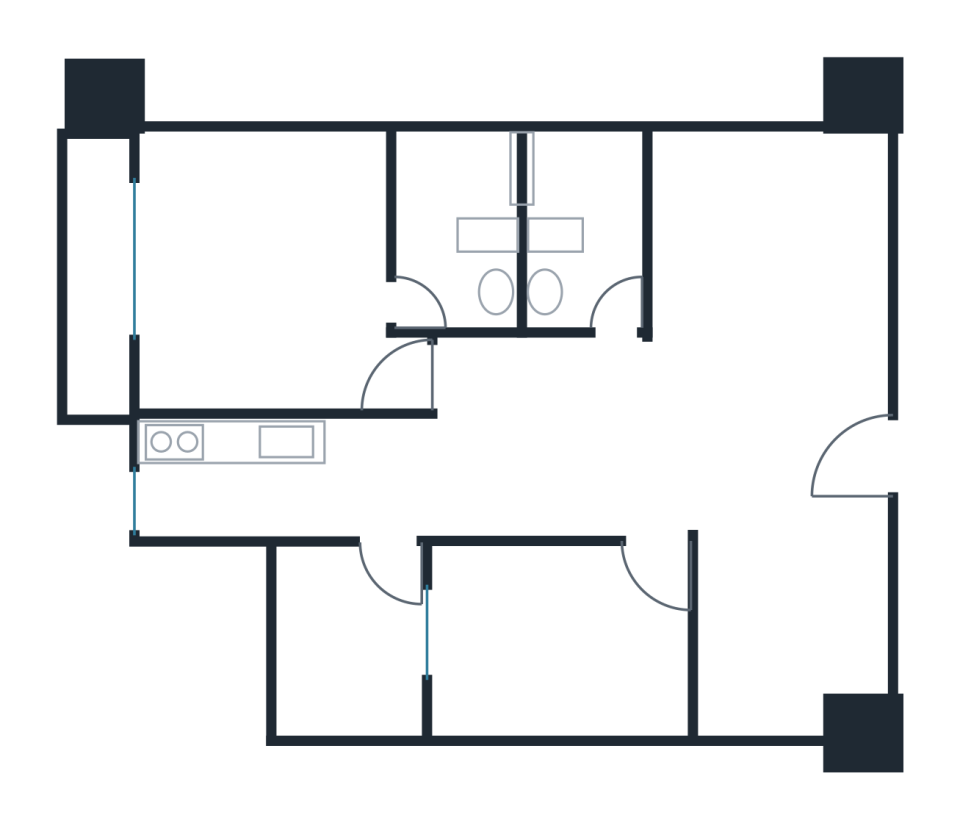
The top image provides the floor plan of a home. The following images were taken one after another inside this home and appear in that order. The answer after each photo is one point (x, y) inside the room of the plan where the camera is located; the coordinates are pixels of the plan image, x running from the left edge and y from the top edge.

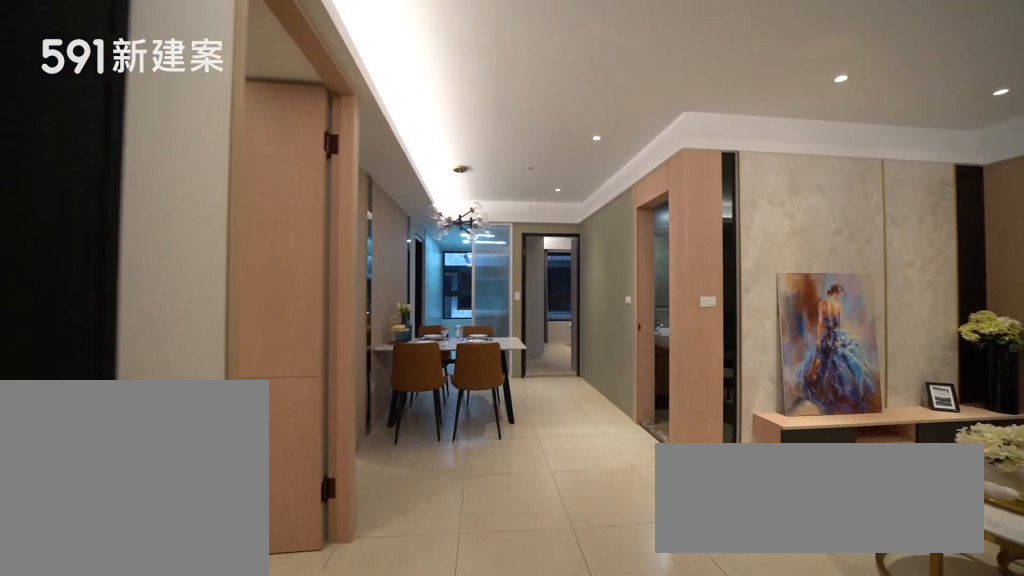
(788, 471)
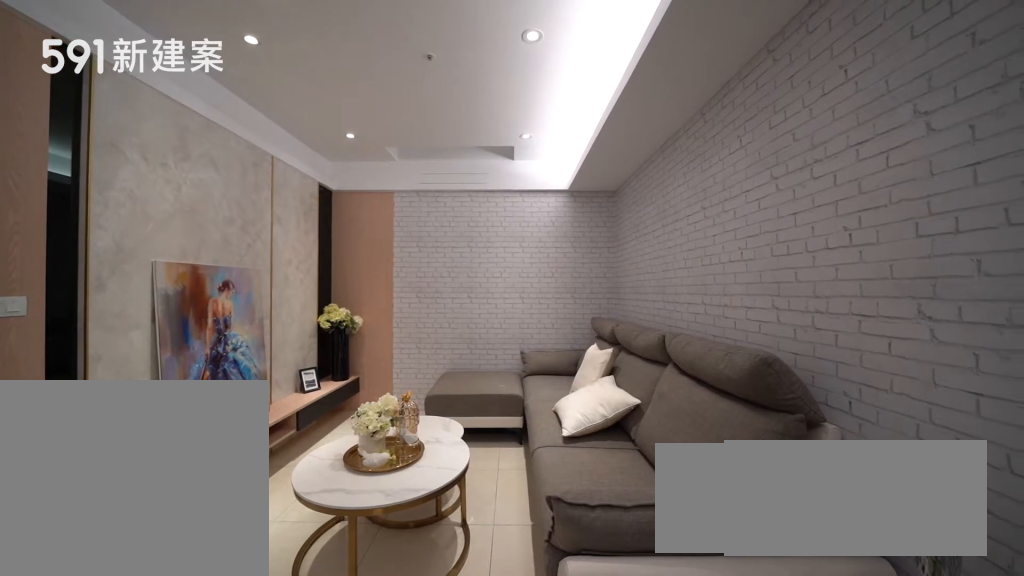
(774, 270)
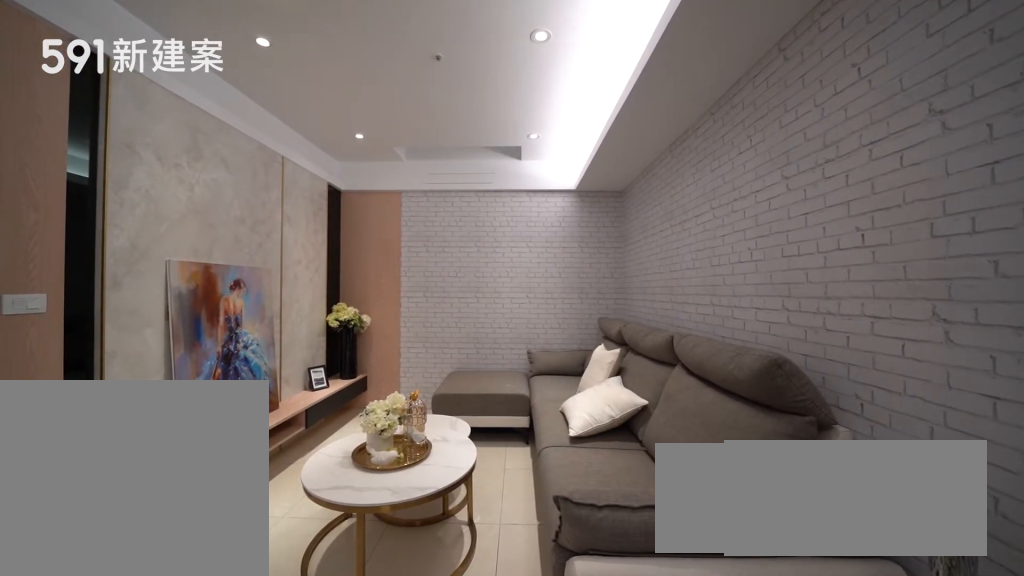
(774, 270)
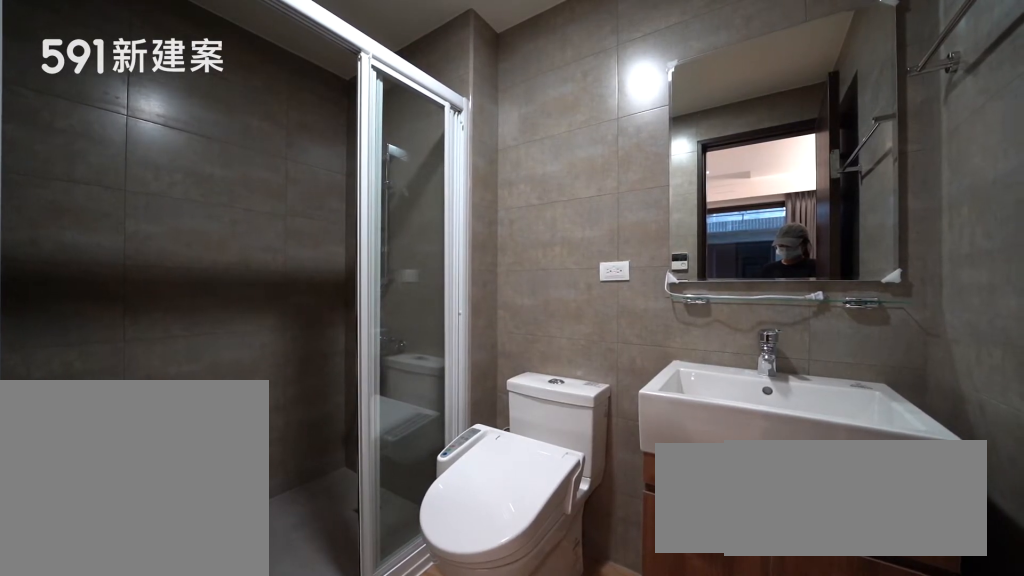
(459, 222)
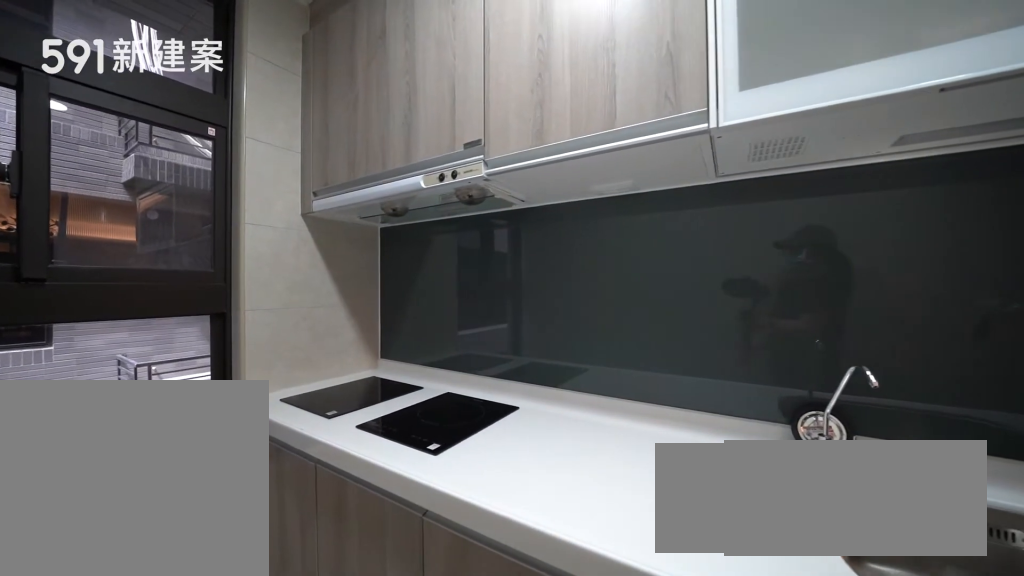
(273, 477)
